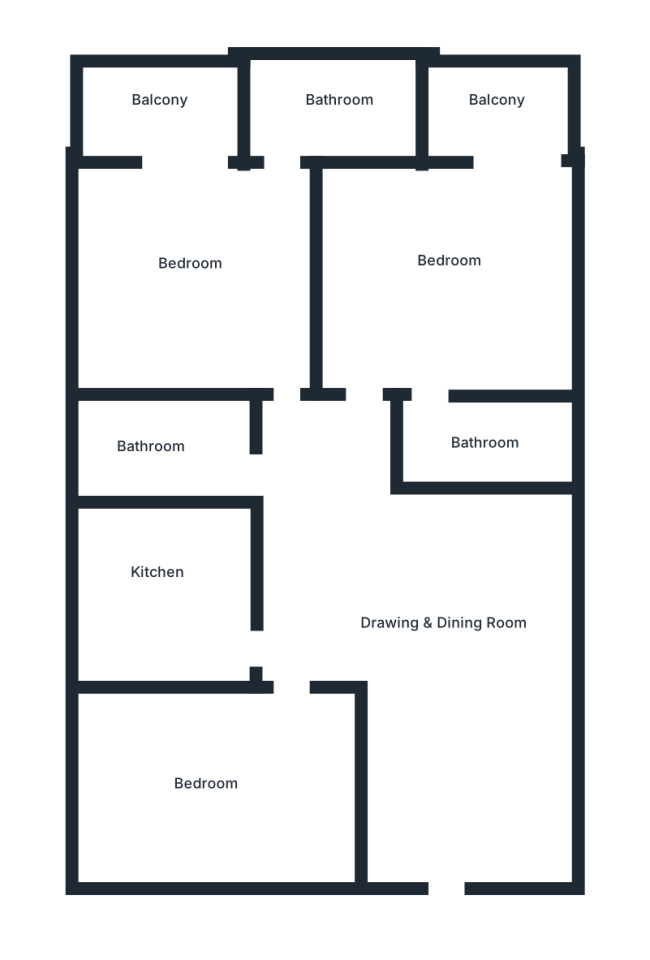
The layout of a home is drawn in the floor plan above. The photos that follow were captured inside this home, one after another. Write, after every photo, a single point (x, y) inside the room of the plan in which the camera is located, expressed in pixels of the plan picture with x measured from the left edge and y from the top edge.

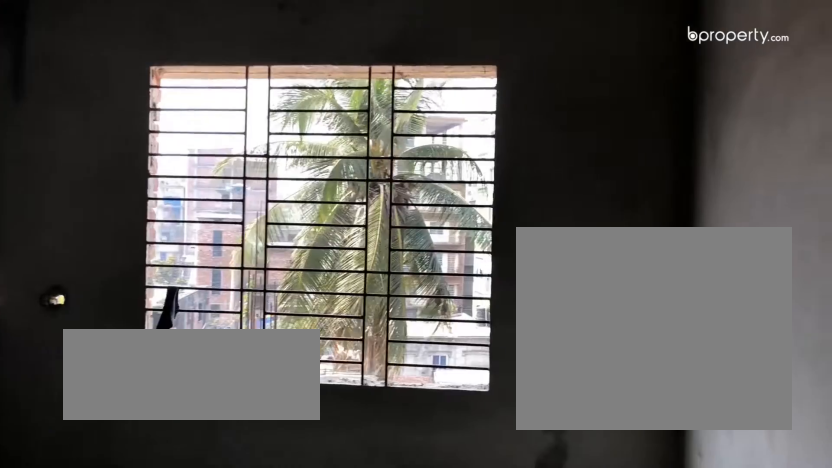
(206, 783)
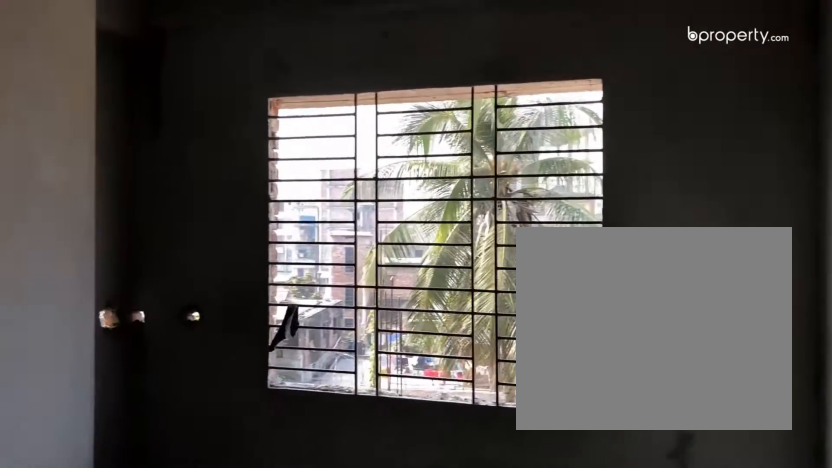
(206, 783)
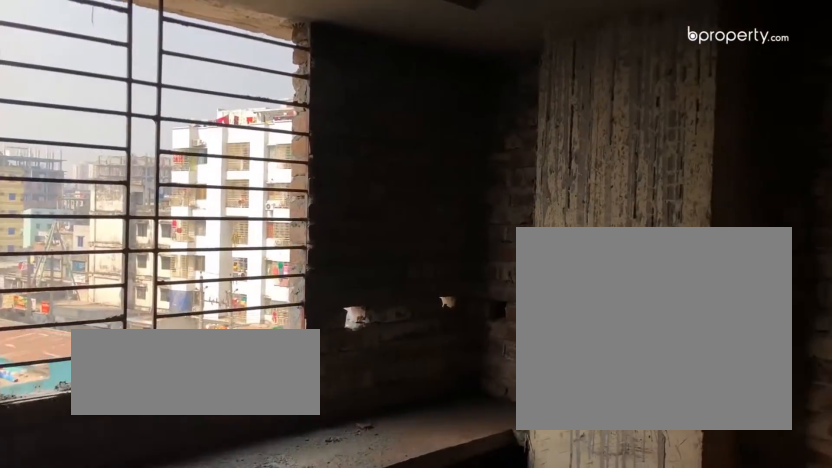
(159, 579)
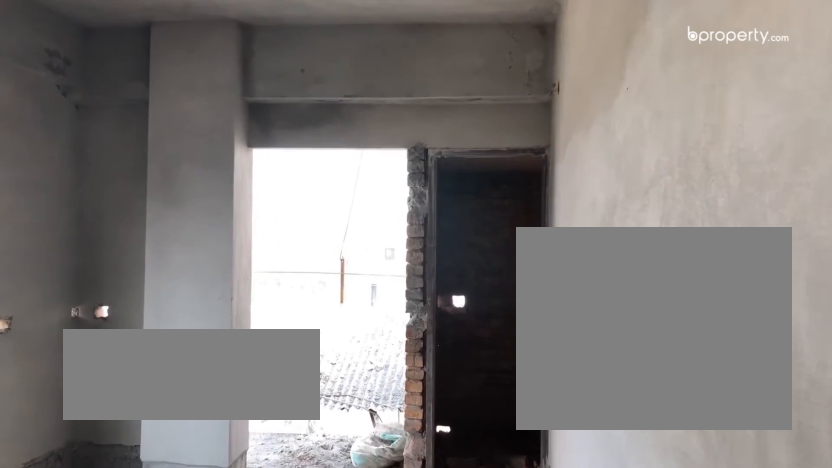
(194, 267)
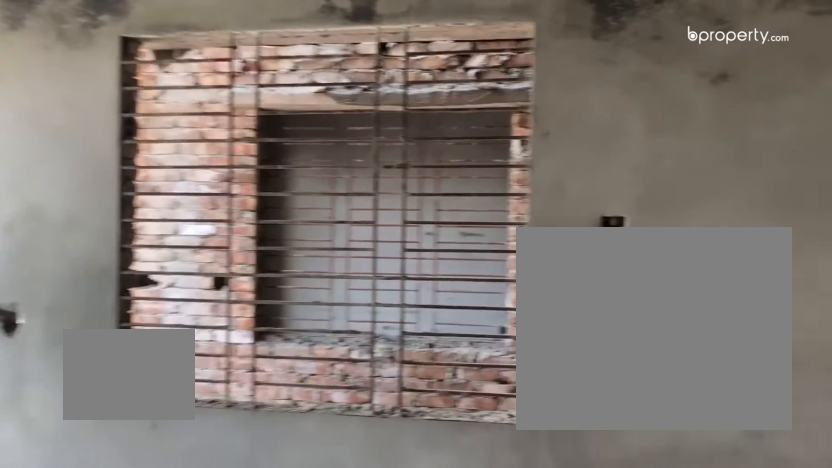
(457, 260)
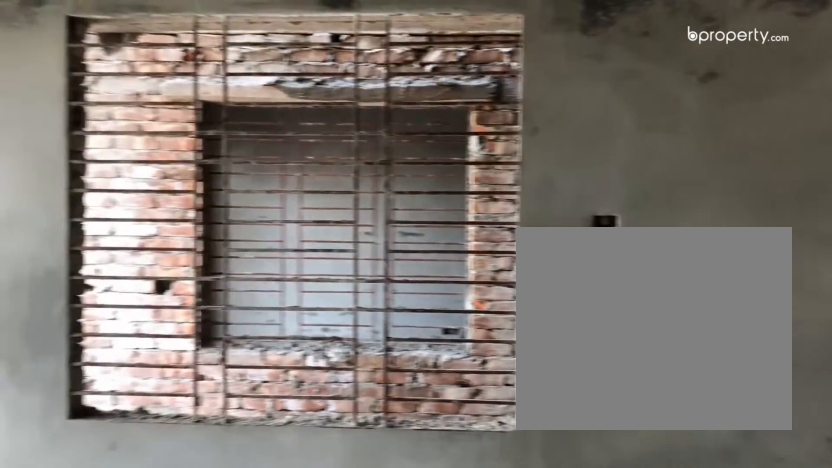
(457, 260)
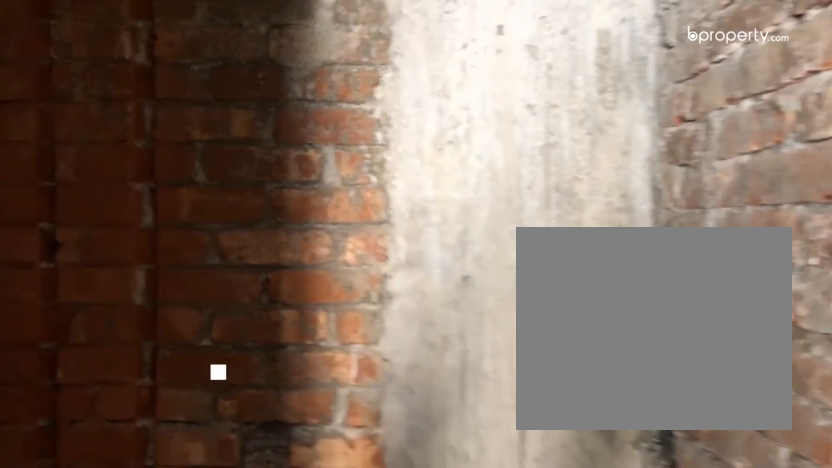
(488, 438)
